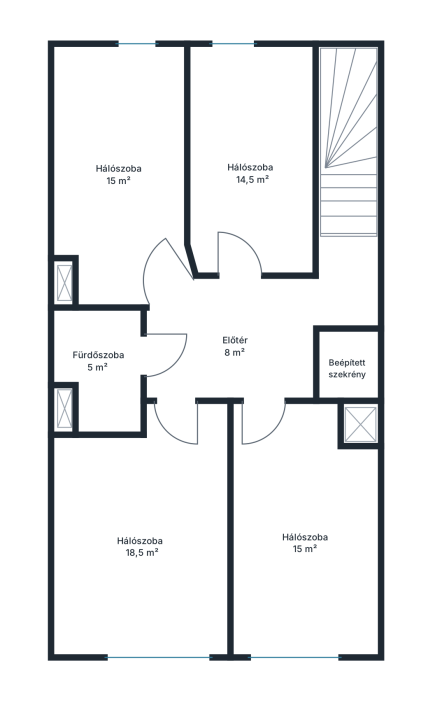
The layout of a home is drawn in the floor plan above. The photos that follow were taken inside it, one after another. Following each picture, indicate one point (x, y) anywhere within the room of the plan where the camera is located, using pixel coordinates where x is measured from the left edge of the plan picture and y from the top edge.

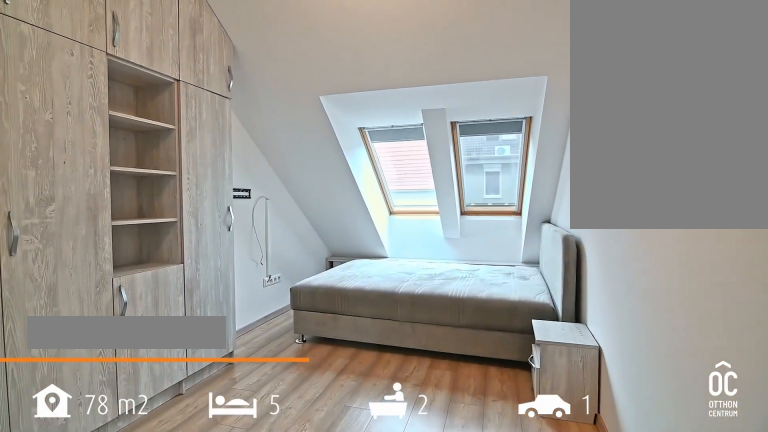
(310, 544)
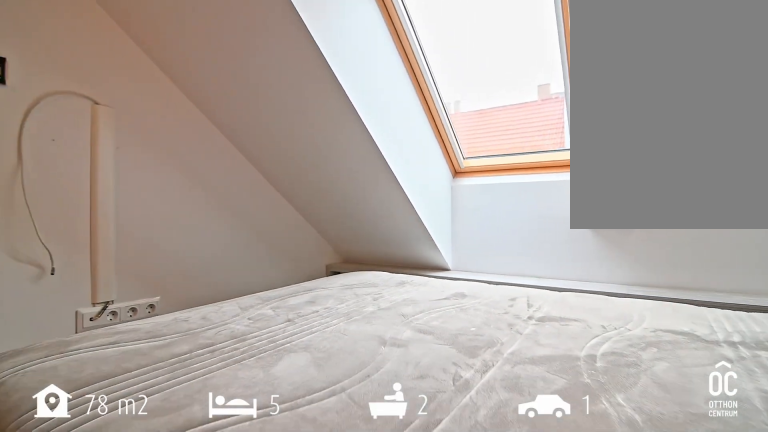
(310, 544)
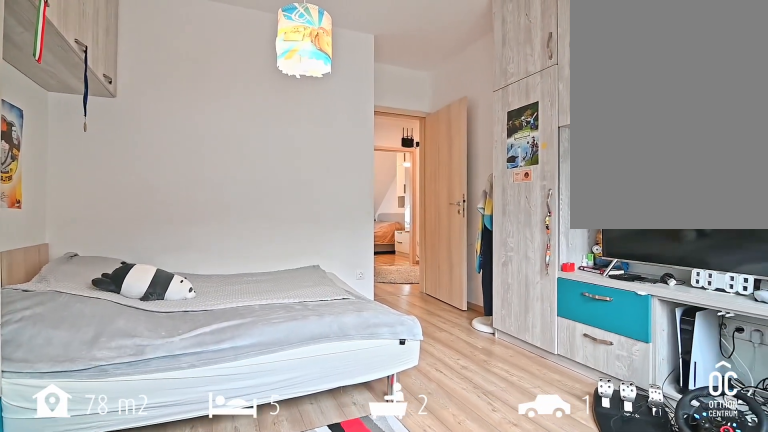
(140, 544)
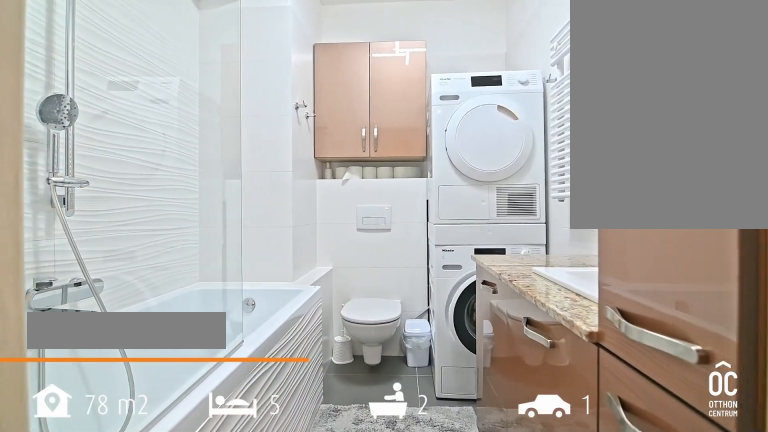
(99, 363)
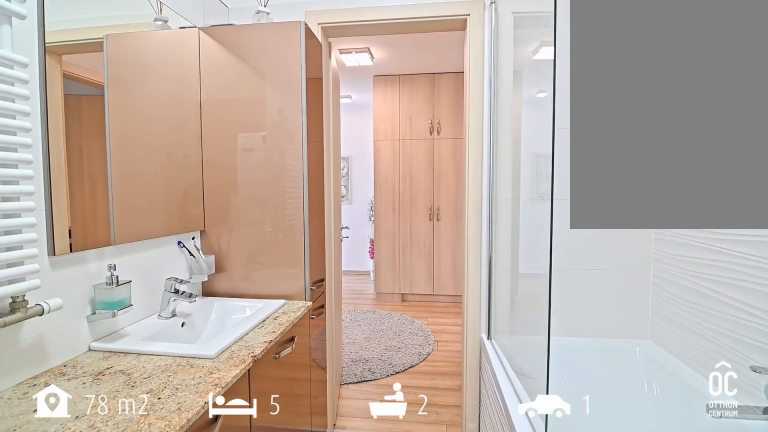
(99, 363)
